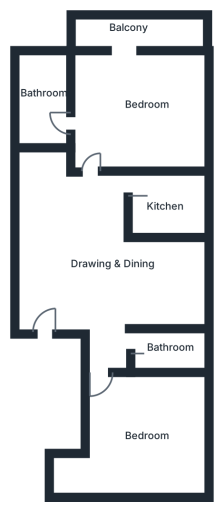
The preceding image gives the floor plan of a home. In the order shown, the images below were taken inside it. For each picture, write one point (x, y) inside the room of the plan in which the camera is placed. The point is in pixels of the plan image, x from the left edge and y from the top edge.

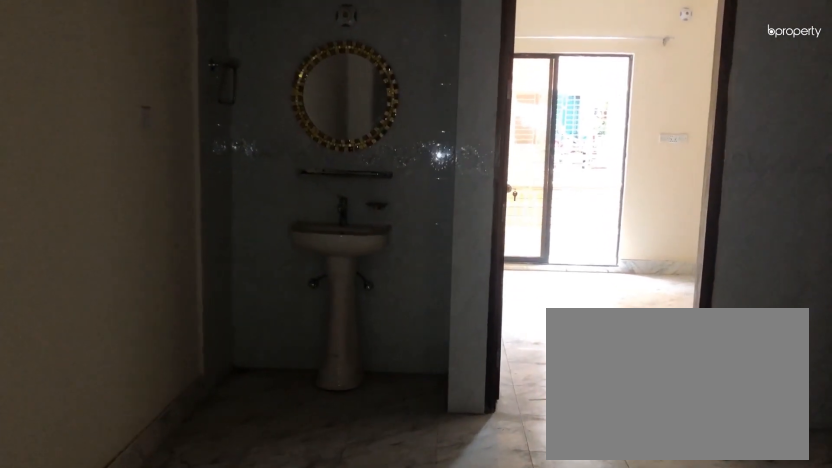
(100, 268)
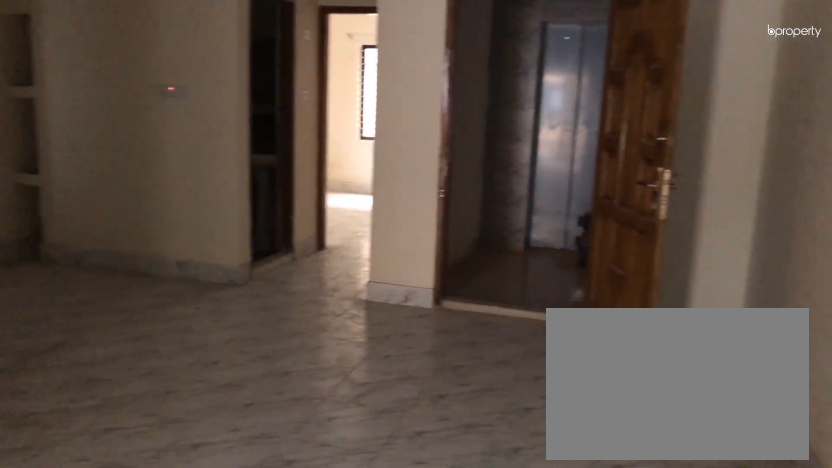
(100, 268)
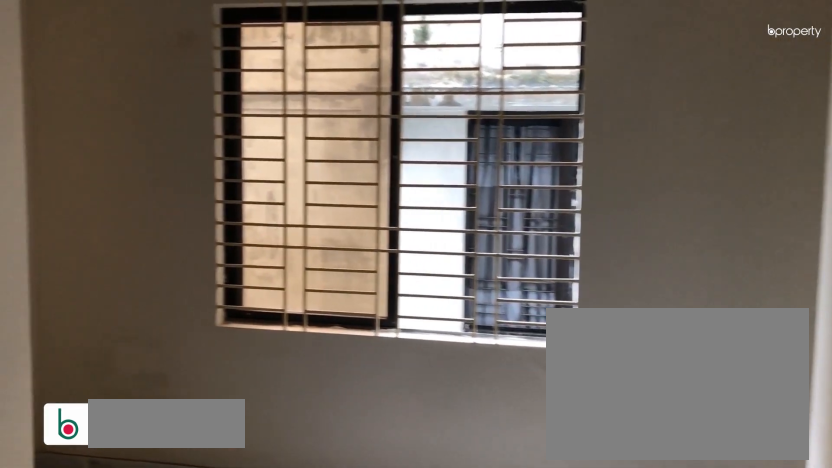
(145, 446)
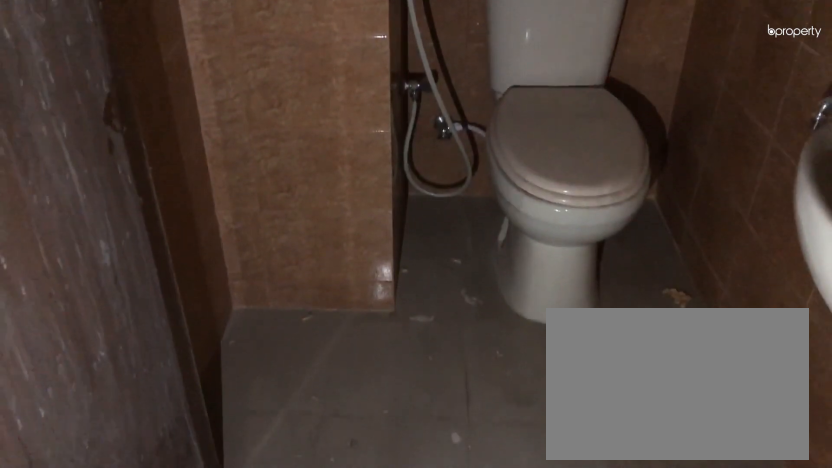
(174, 353)
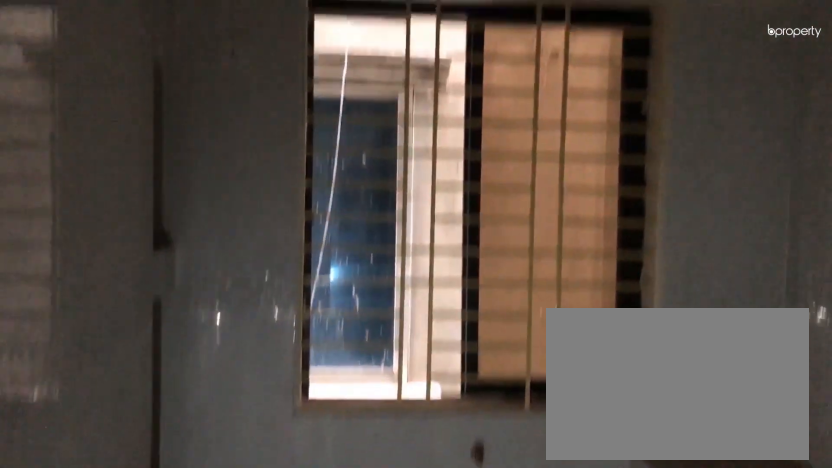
(167, 205)
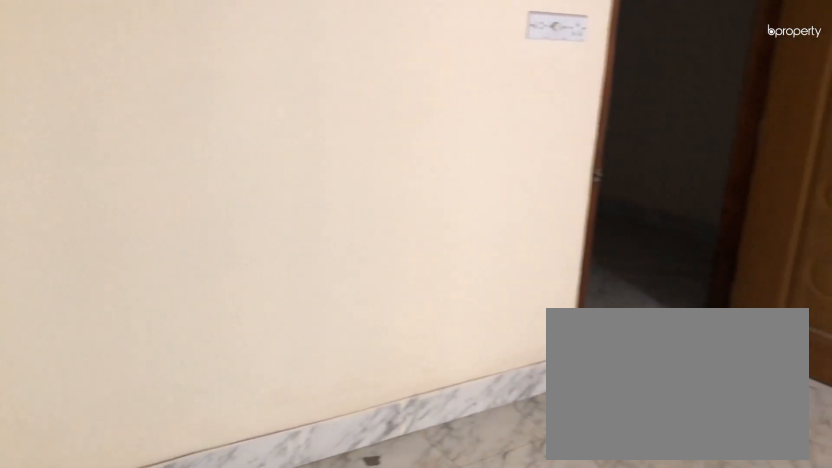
(142, 112)
